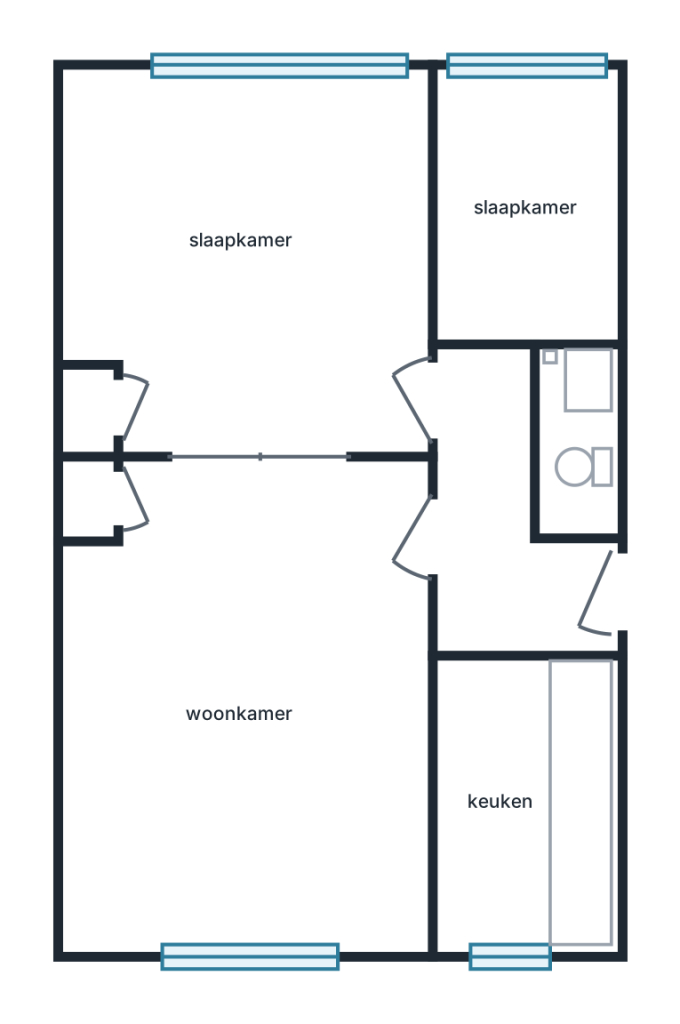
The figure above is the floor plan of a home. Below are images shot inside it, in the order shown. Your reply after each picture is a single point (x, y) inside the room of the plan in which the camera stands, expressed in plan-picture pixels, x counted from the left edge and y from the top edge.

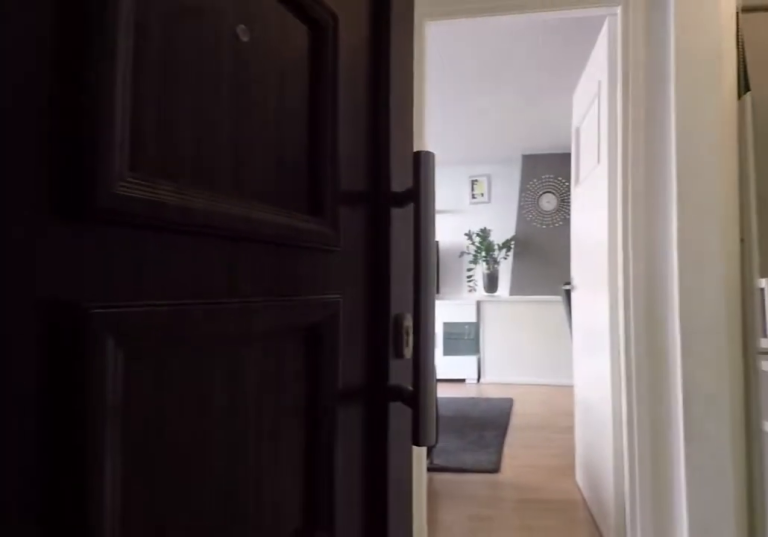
(506, 524)
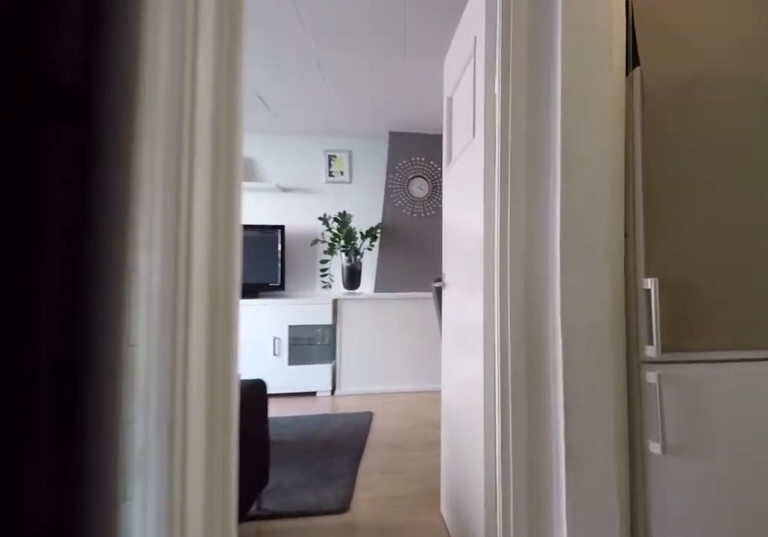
(506, 524)
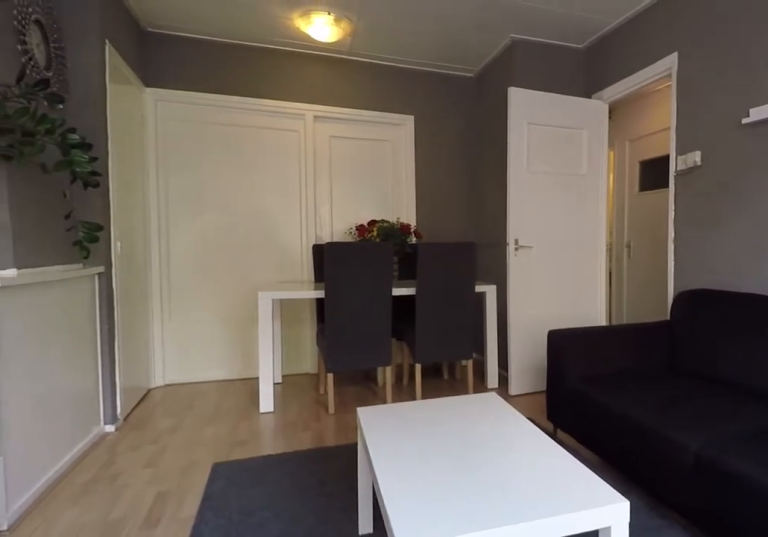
(254, 709)
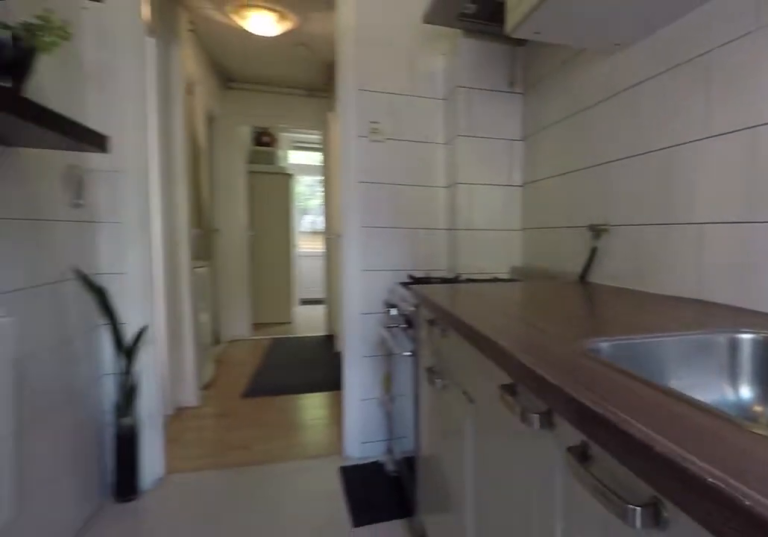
(523, 803)
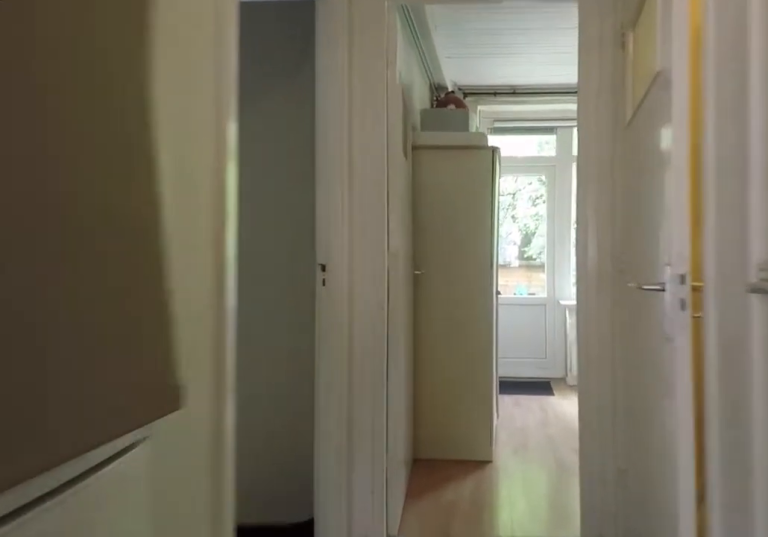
(506, 526)
